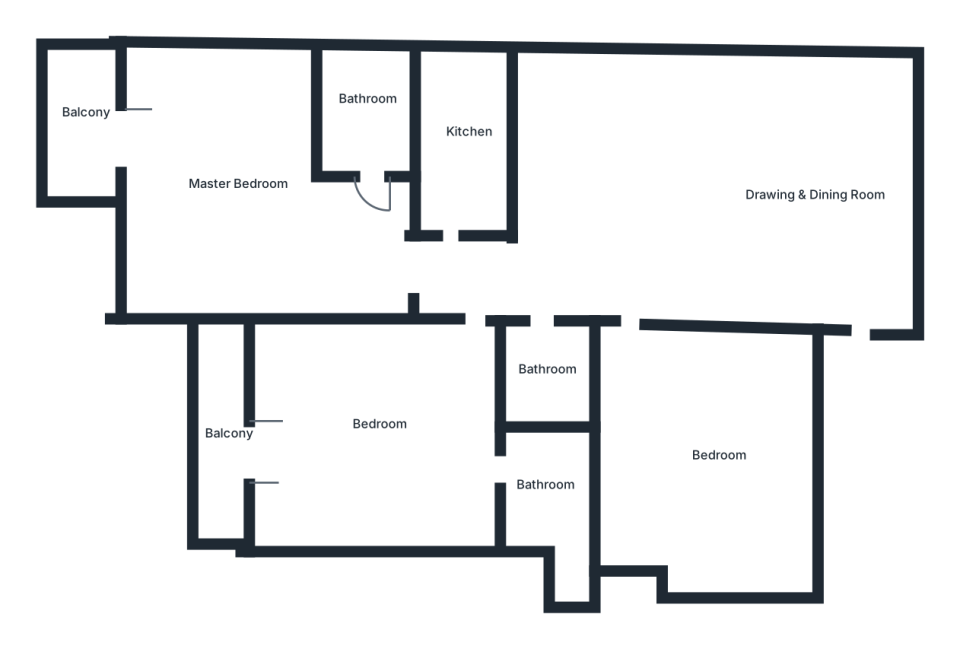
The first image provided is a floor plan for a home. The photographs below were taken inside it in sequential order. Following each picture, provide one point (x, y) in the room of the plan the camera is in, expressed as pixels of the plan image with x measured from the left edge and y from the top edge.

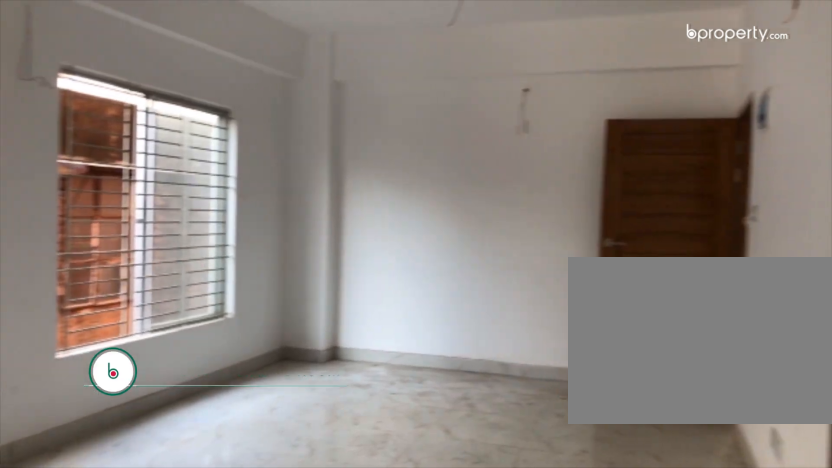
(717, 193)
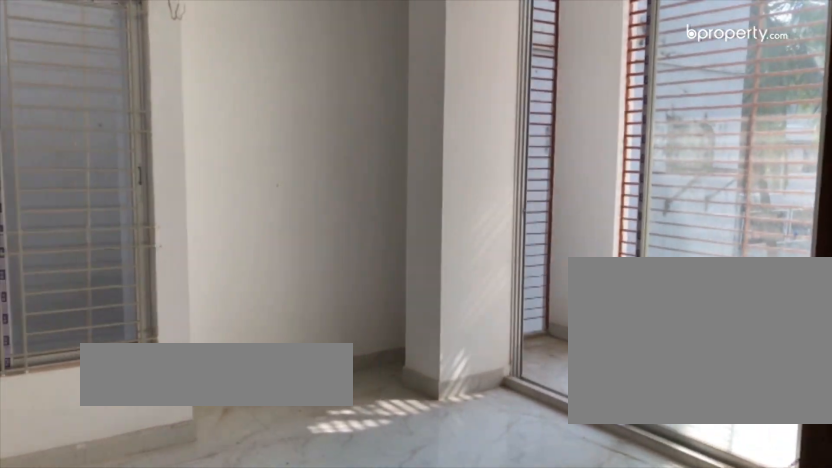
(369, 441)
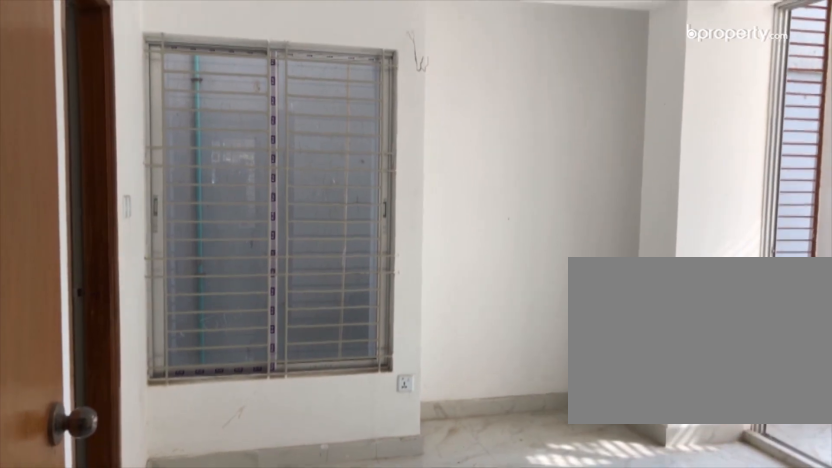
(369, 441)
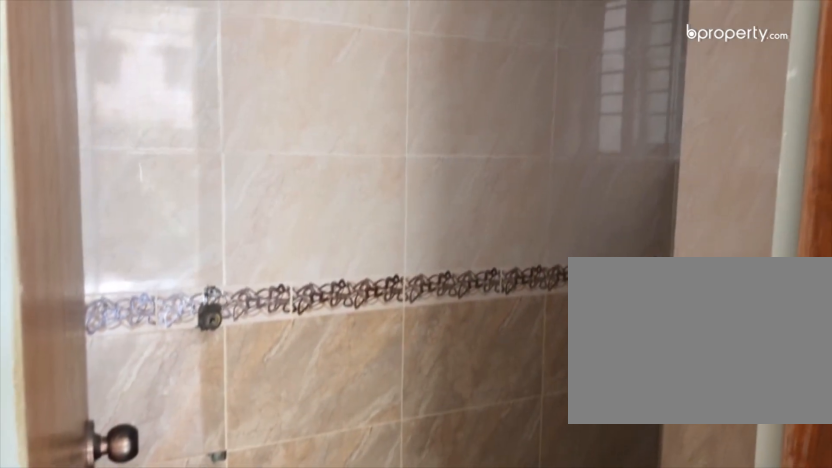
(542, 476)
